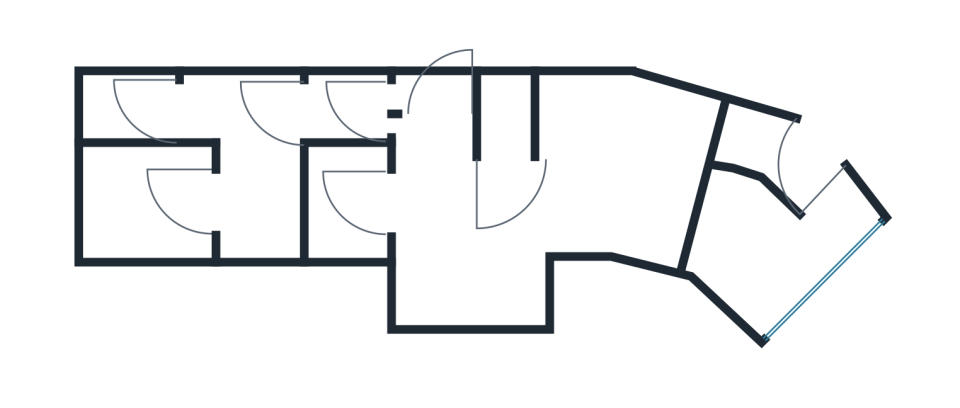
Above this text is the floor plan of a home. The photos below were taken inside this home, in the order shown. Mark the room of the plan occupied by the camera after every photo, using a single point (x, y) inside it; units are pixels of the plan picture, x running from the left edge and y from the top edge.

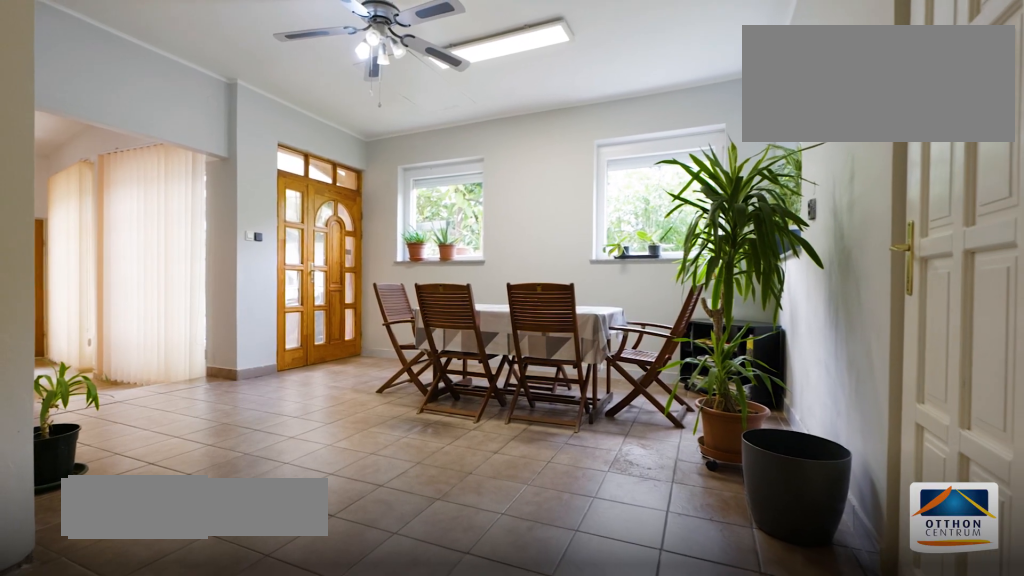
(469, 224)
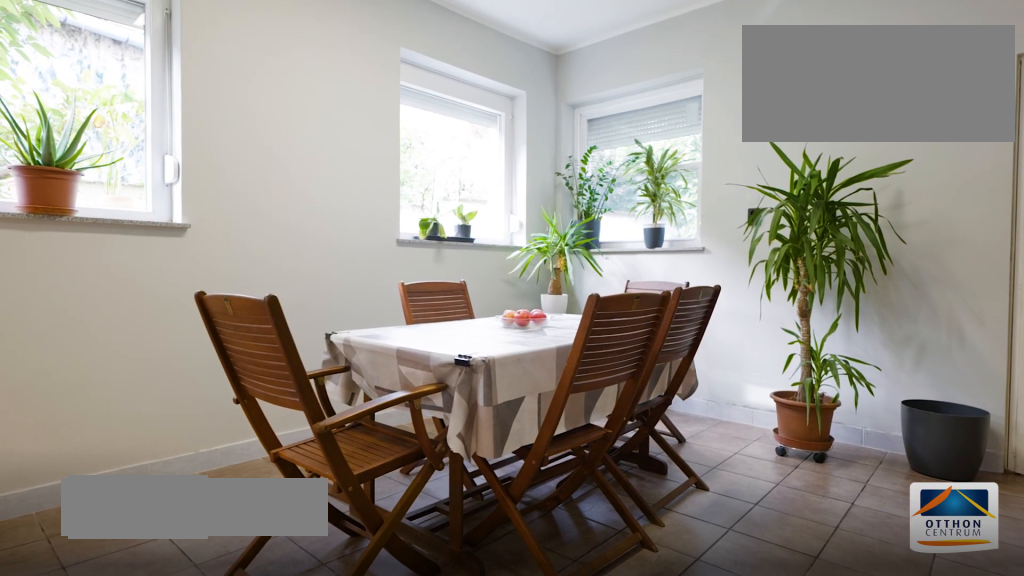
(469, 224)
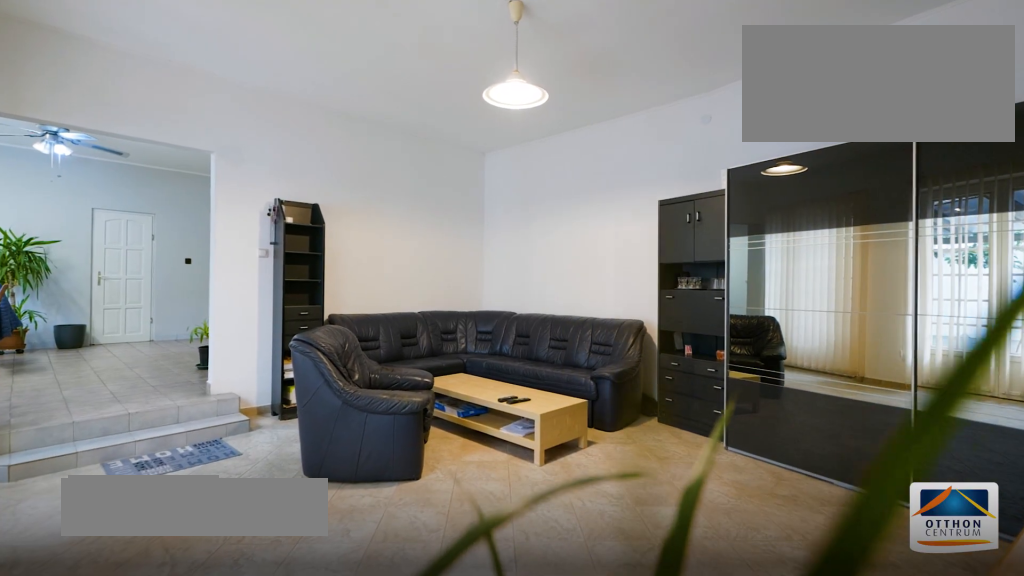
(614, 180)
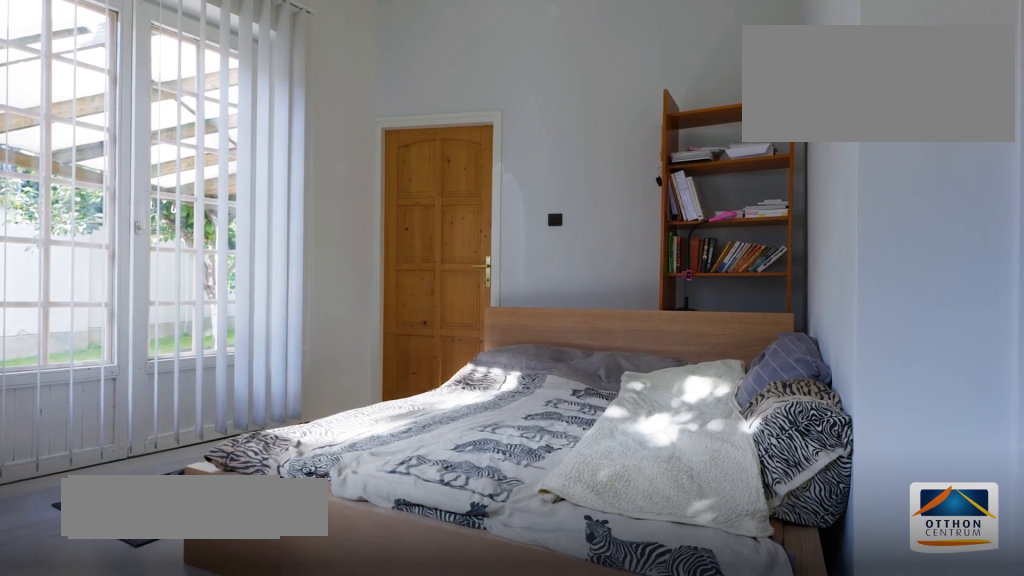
(756, 255)
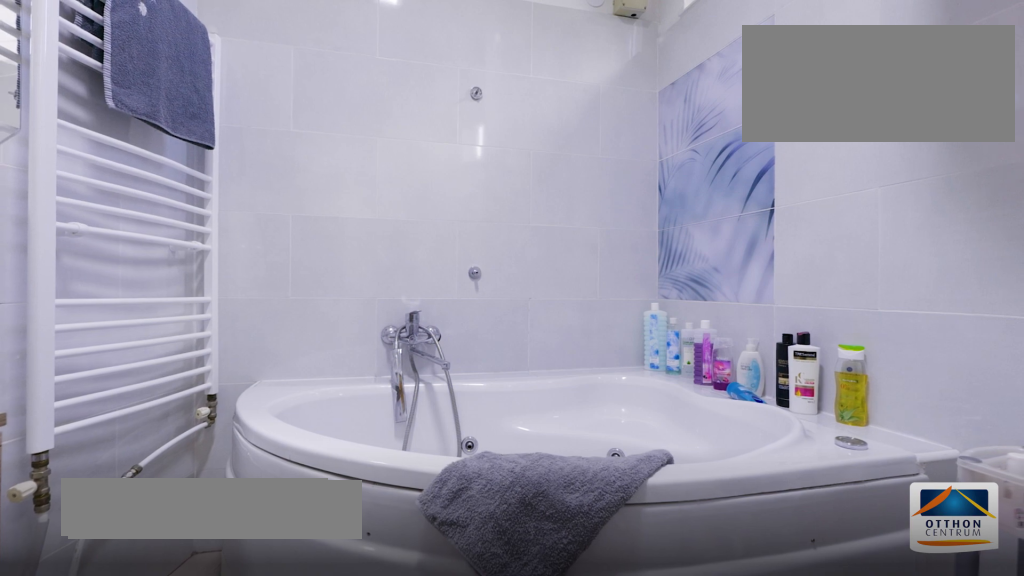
(772, 149)
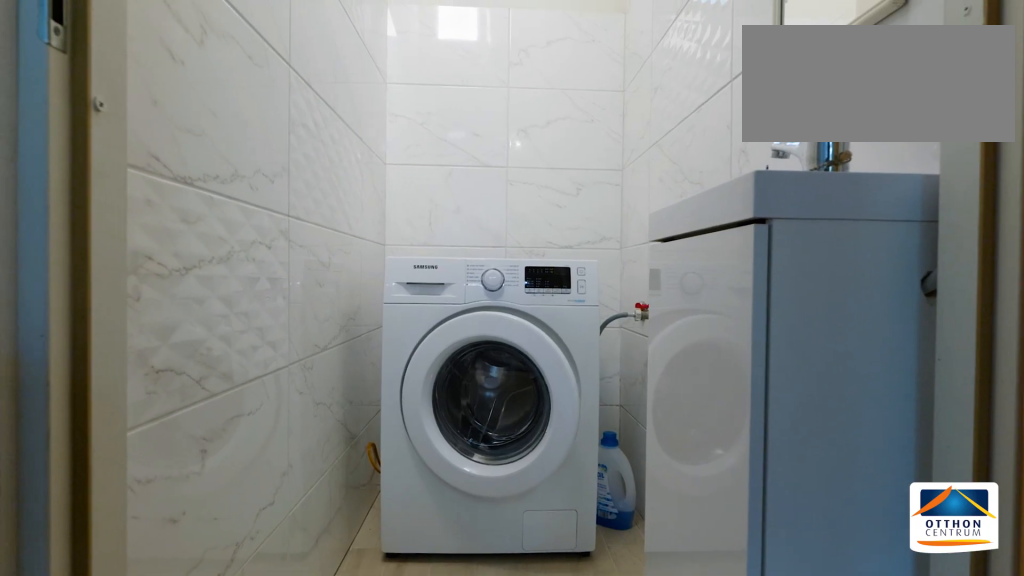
(510, 113)
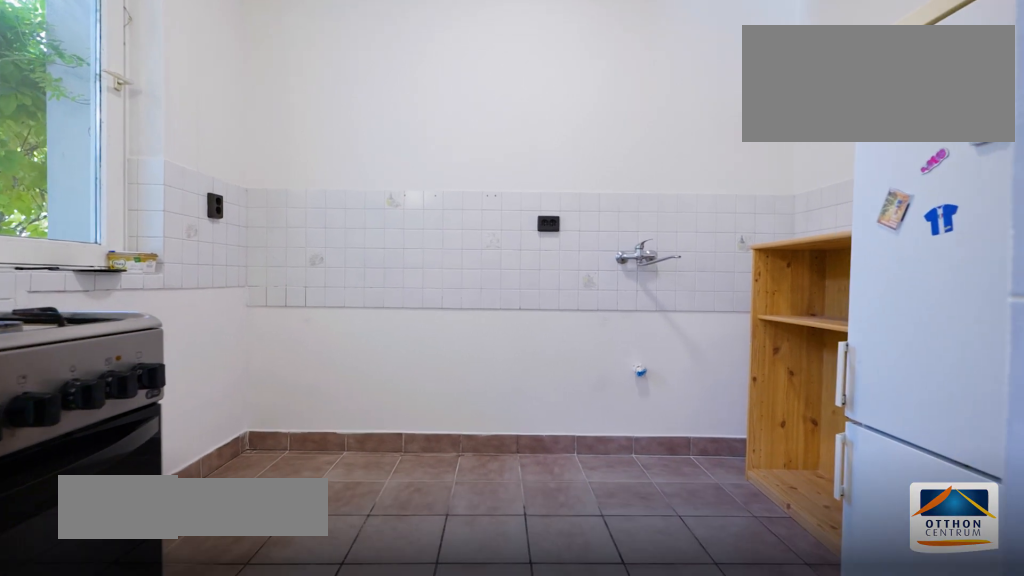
(348, 204)
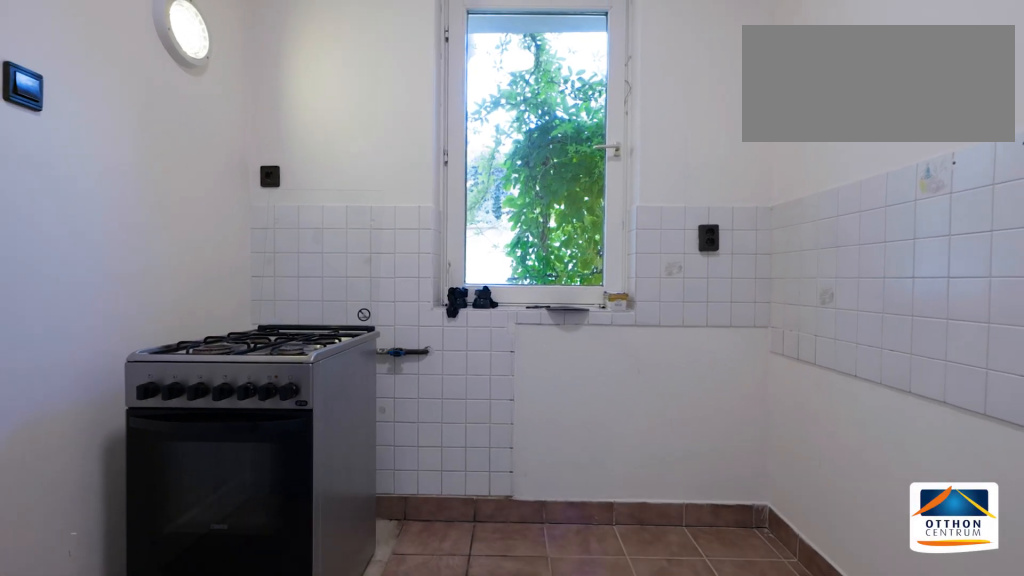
(348, 204)
